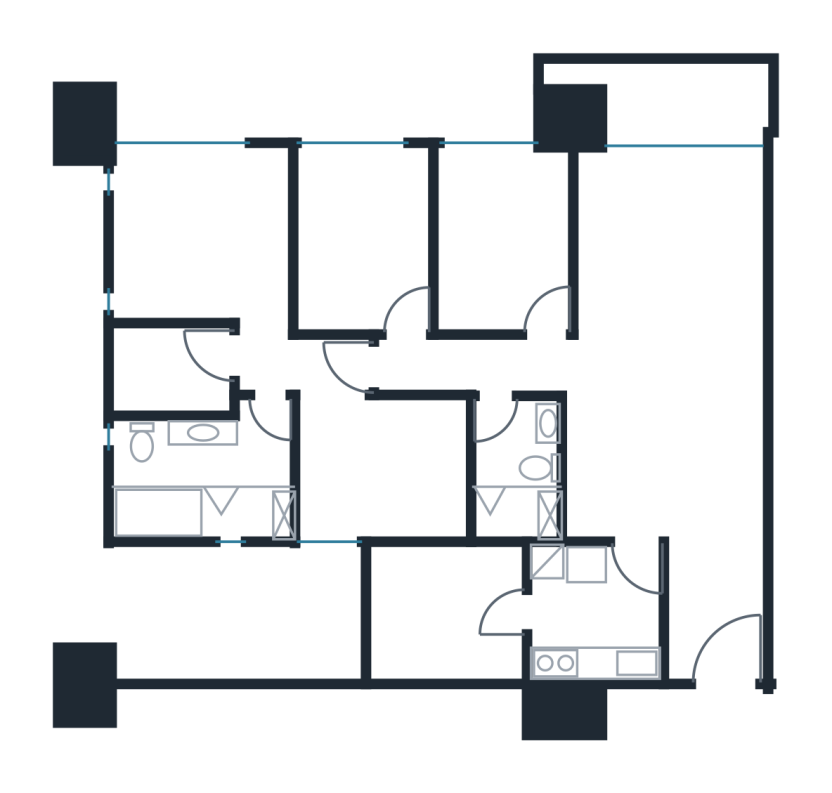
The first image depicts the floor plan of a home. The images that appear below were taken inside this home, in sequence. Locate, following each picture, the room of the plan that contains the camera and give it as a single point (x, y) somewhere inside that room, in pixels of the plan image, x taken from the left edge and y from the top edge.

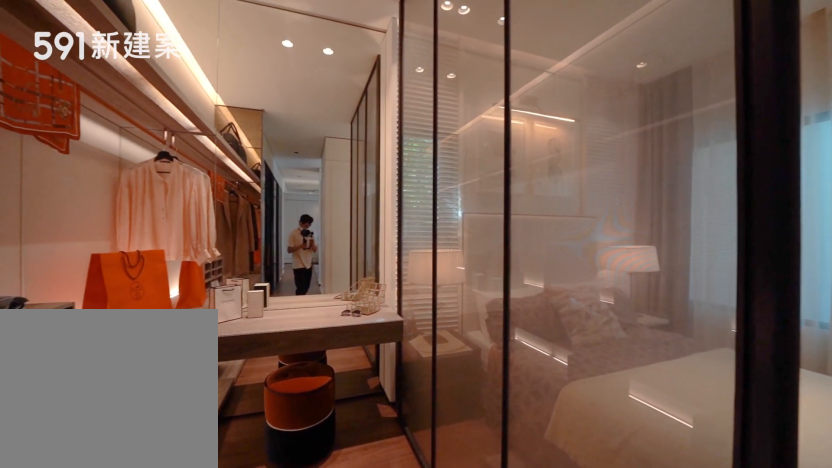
(198, 276)
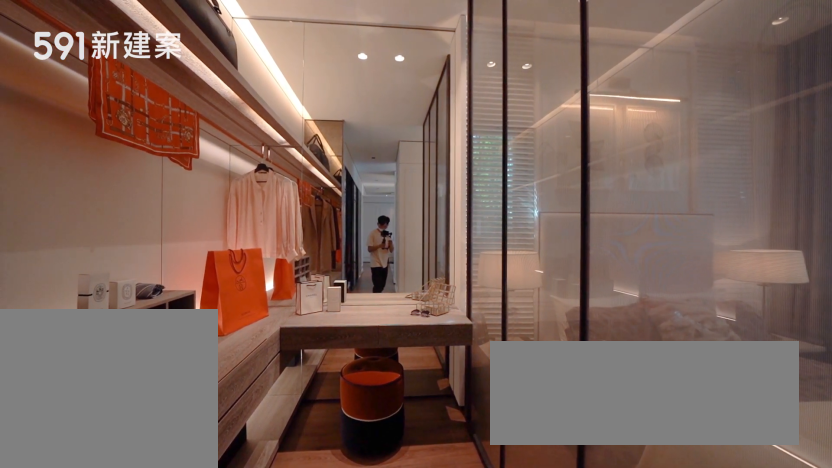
(198, 276)
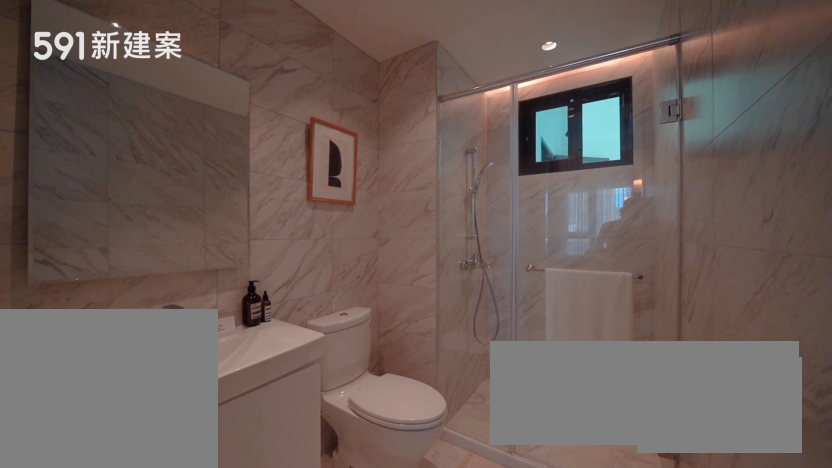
(513, 475)
